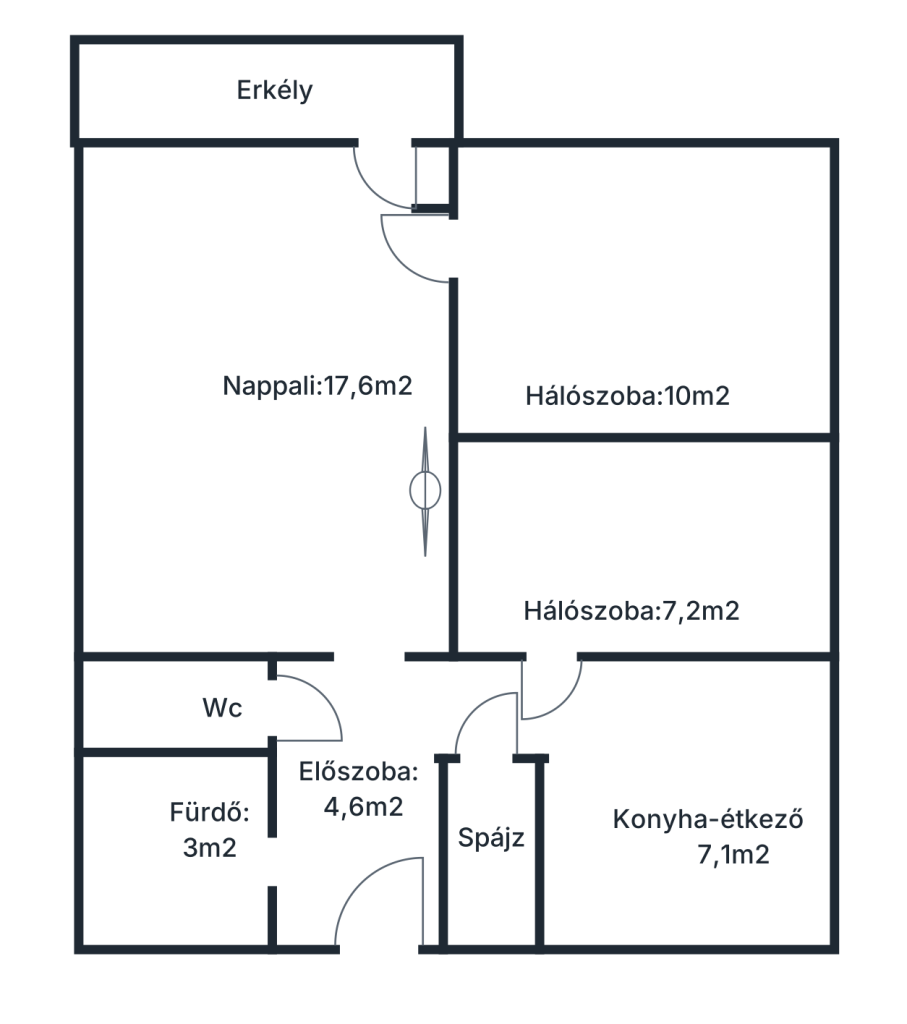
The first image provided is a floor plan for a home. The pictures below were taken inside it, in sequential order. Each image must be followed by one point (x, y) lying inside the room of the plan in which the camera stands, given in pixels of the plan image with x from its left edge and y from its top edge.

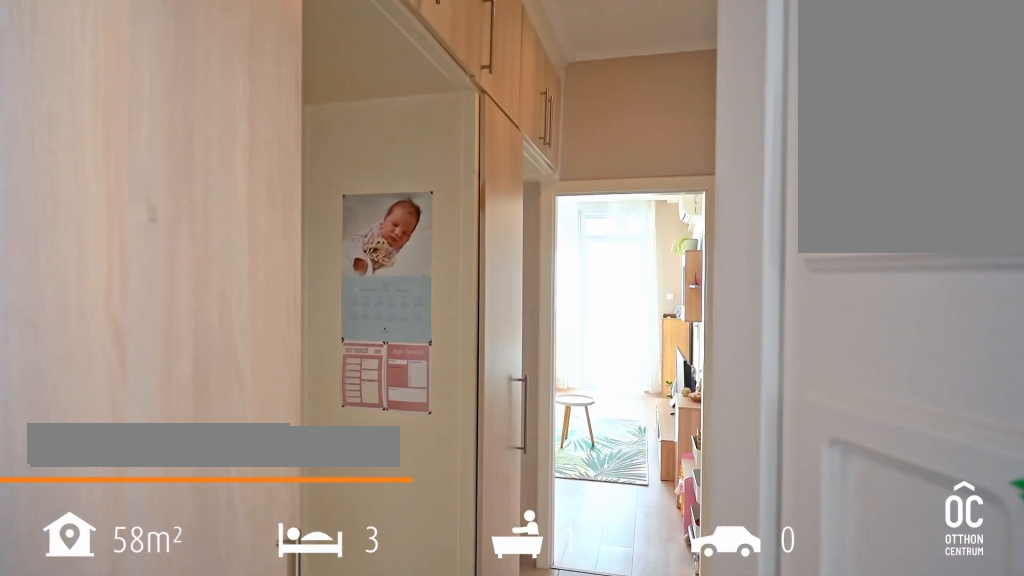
(351, 802)
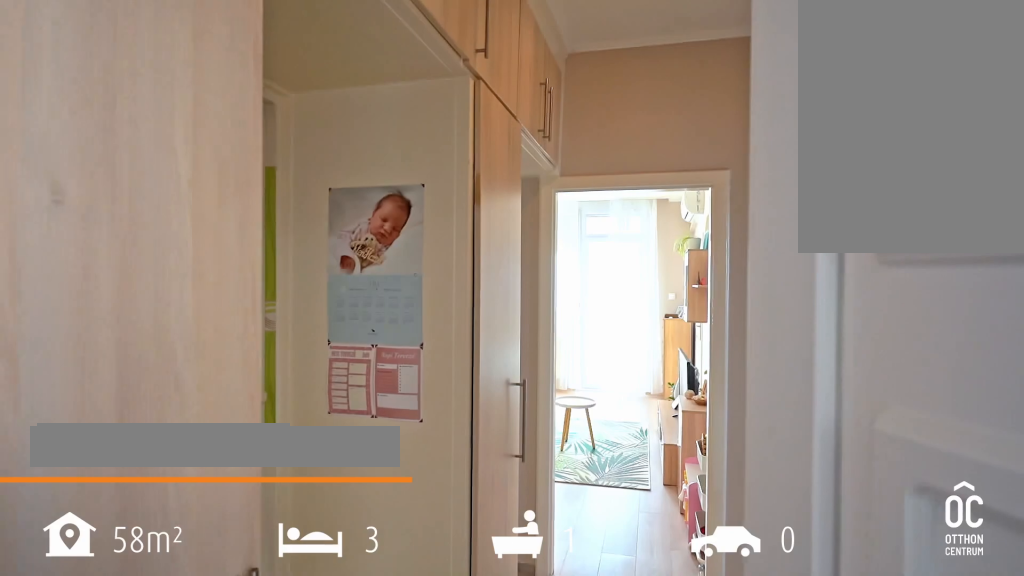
(351, 802)
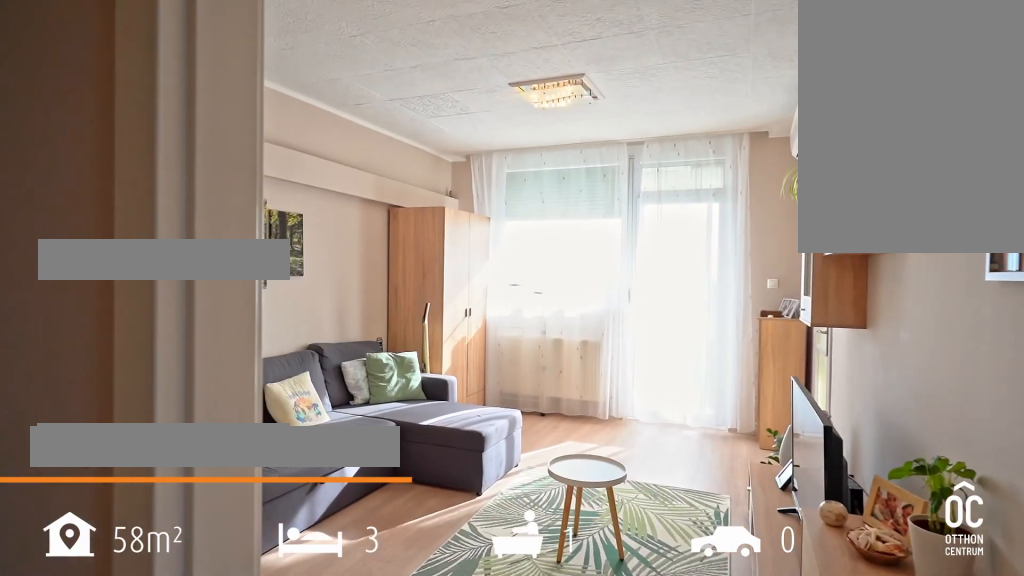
(273, 398)
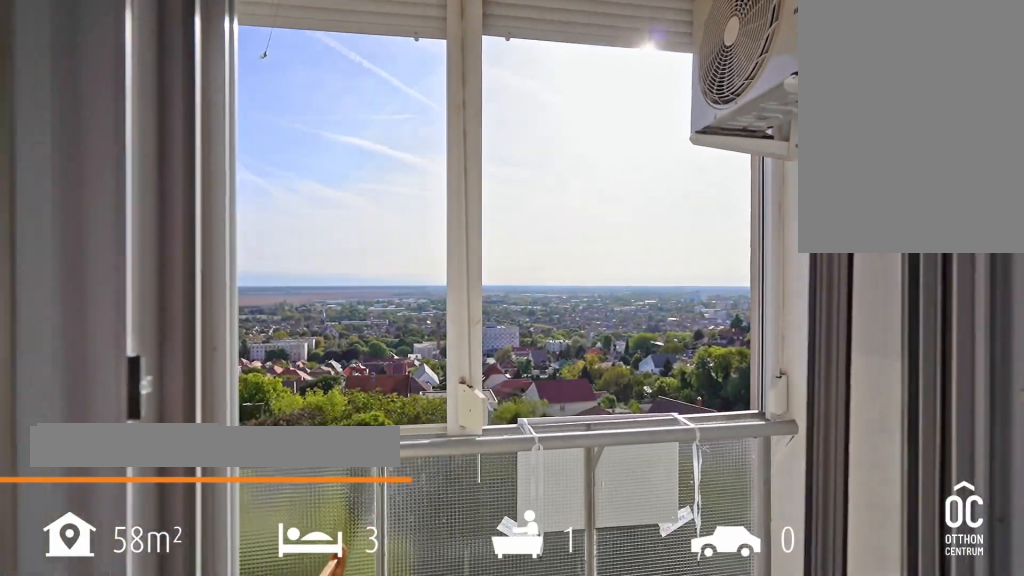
(270, 88)
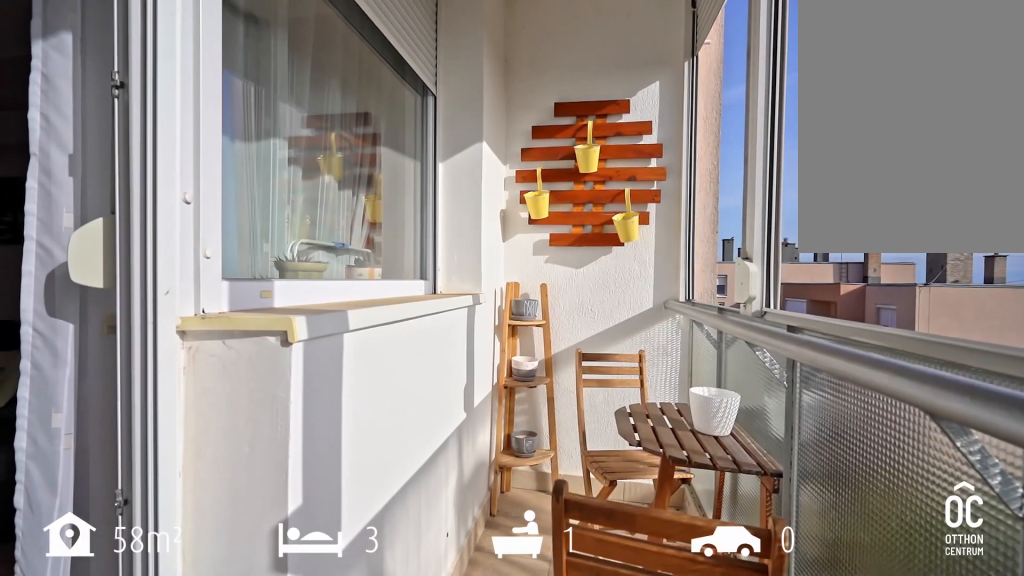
(271, 88)
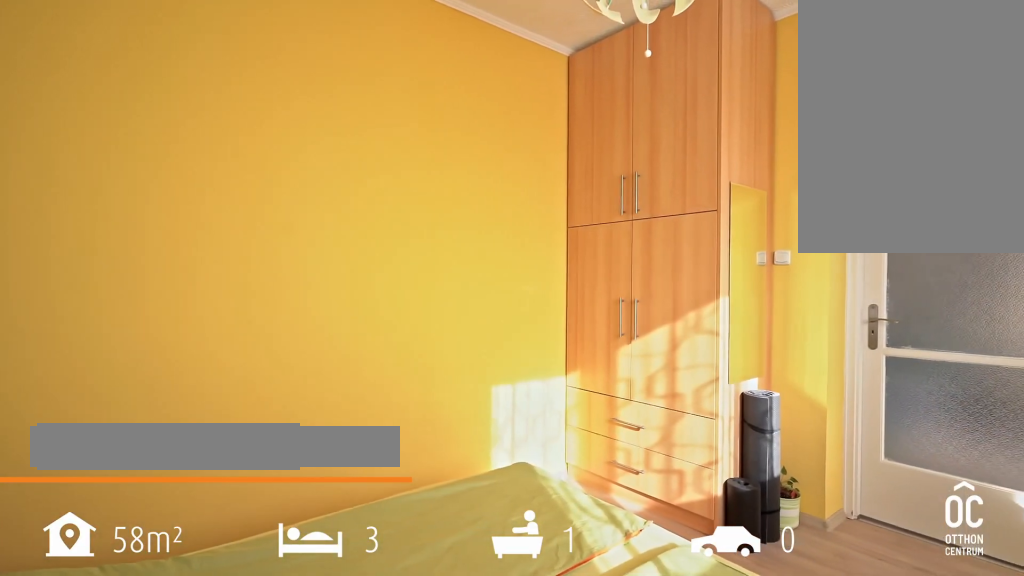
(634, 290)
